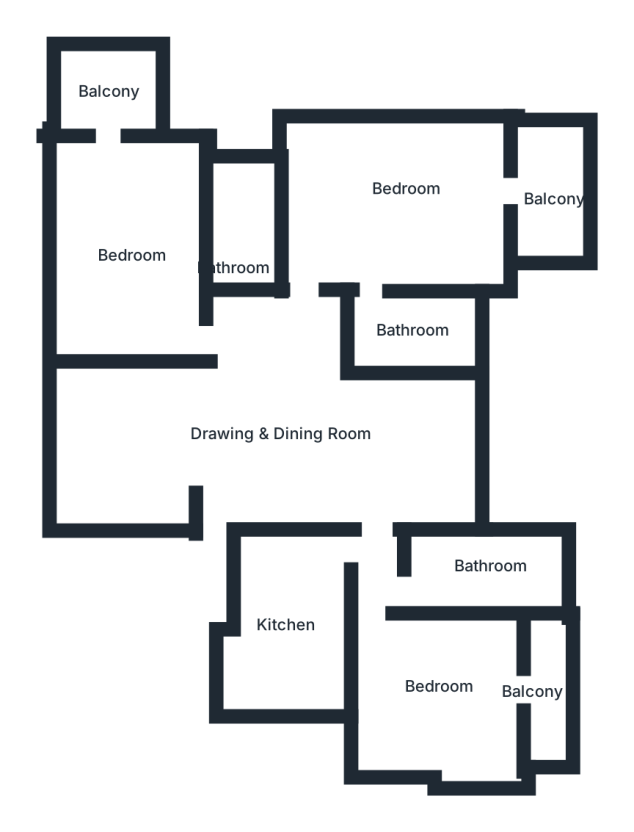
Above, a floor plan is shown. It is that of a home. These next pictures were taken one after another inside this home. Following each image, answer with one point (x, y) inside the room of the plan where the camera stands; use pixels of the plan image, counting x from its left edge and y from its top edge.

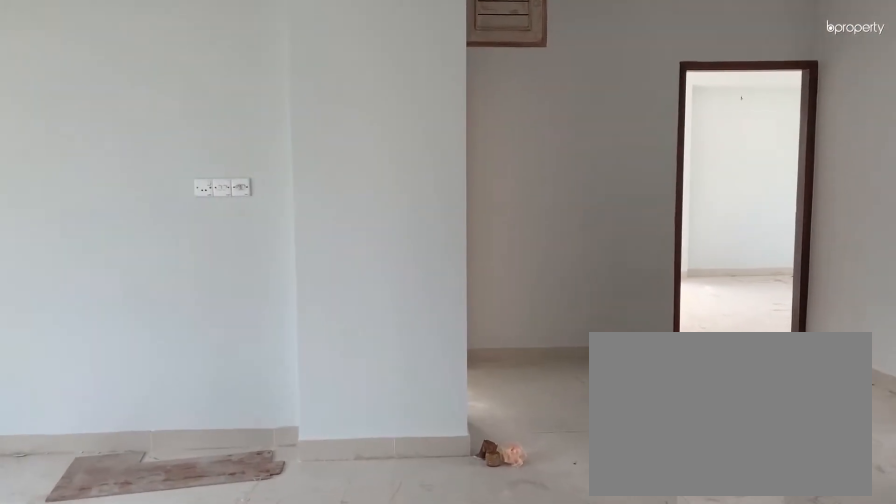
(242, 445)
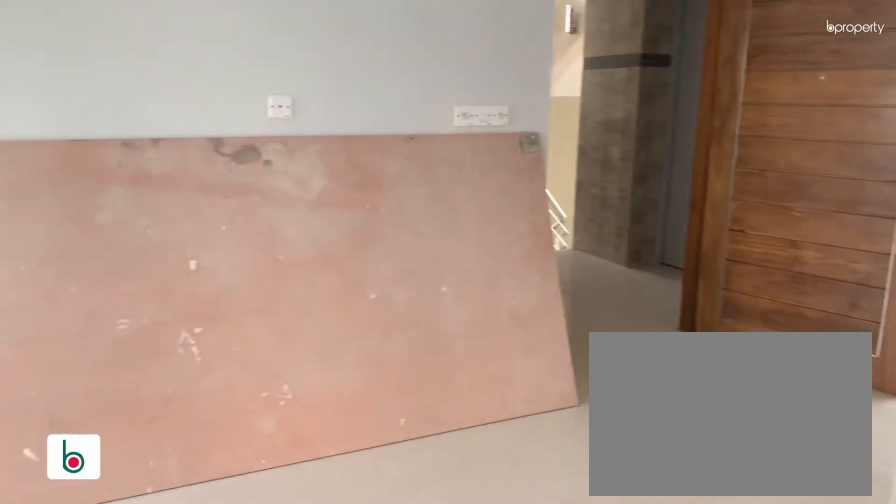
(242, 445)
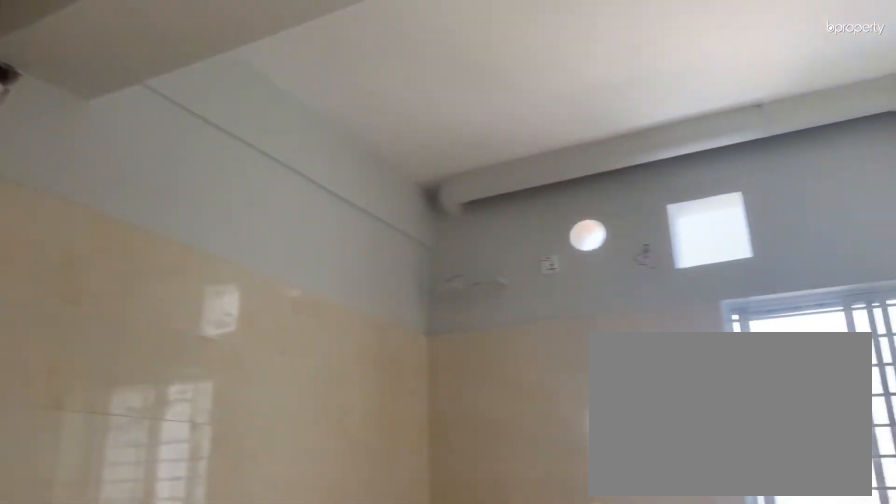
(284, 620)
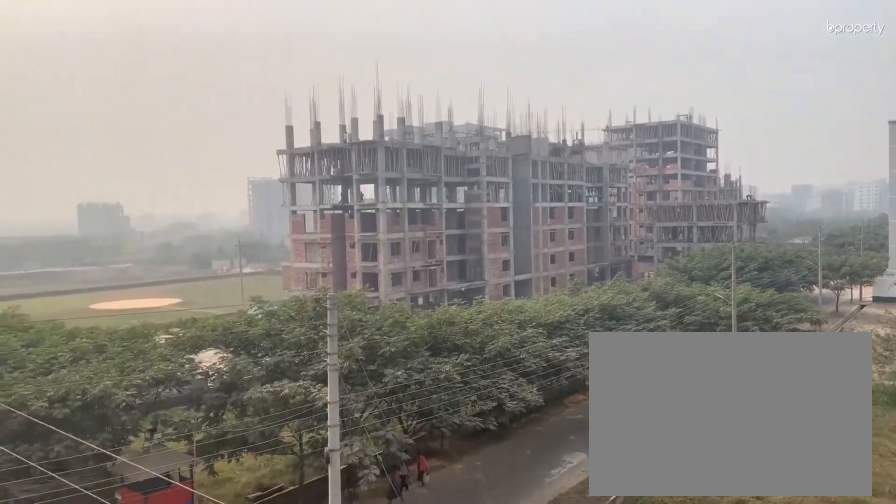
(542, 684)
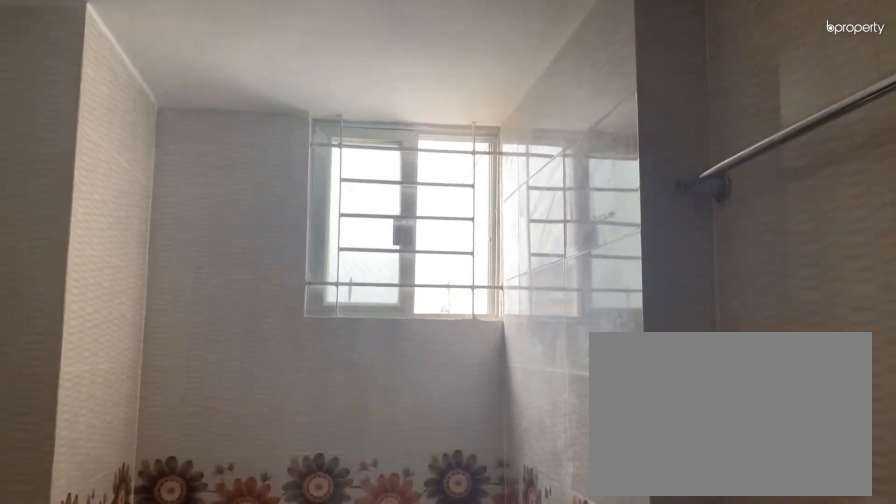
(469, 567)
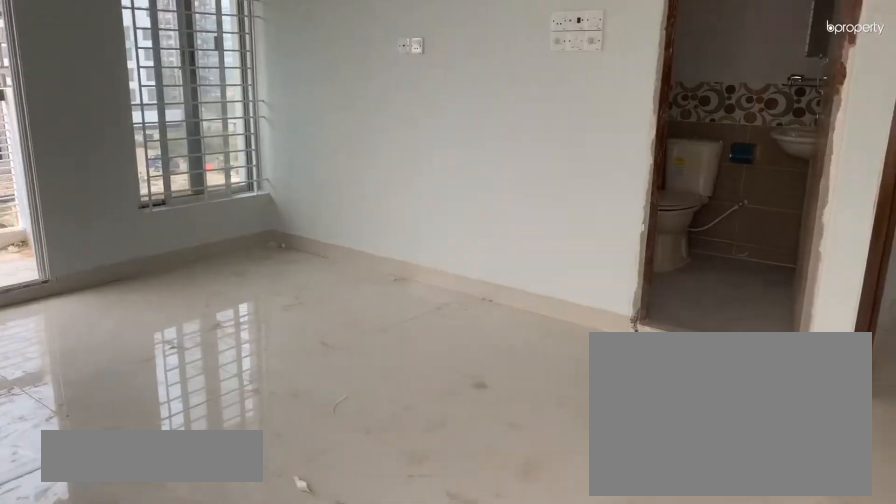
(394, 218)
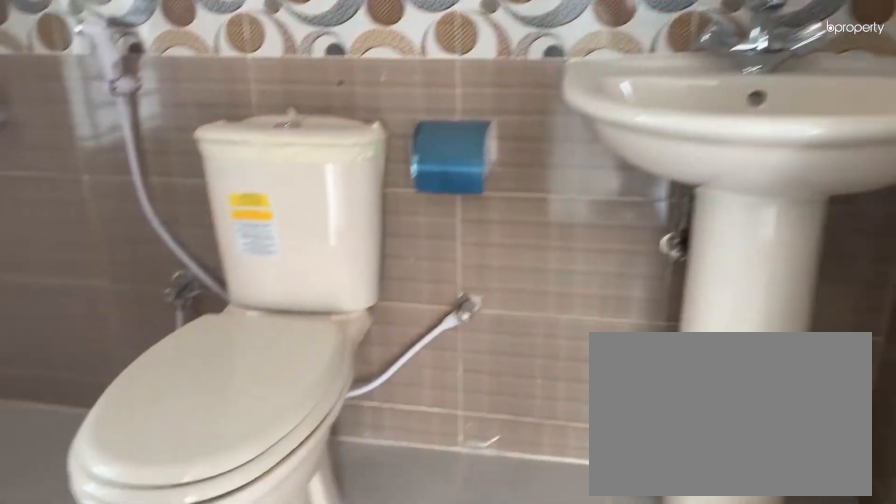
(406, 330)
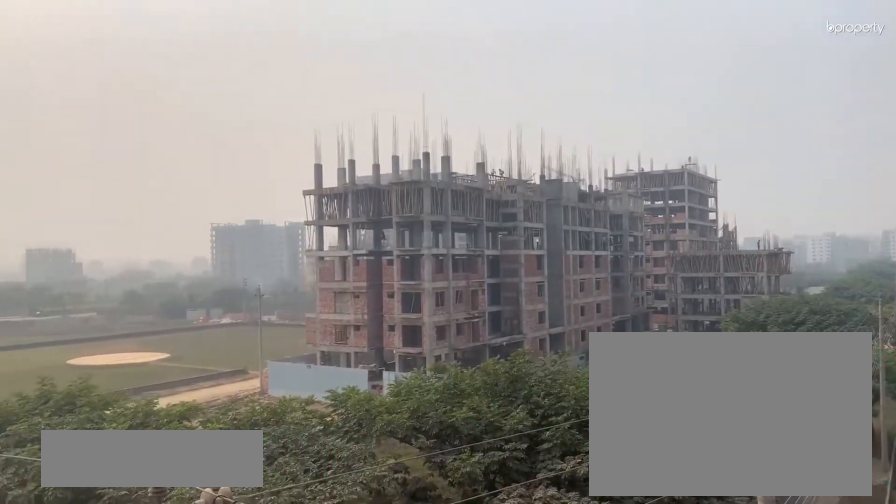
(554, 197)
